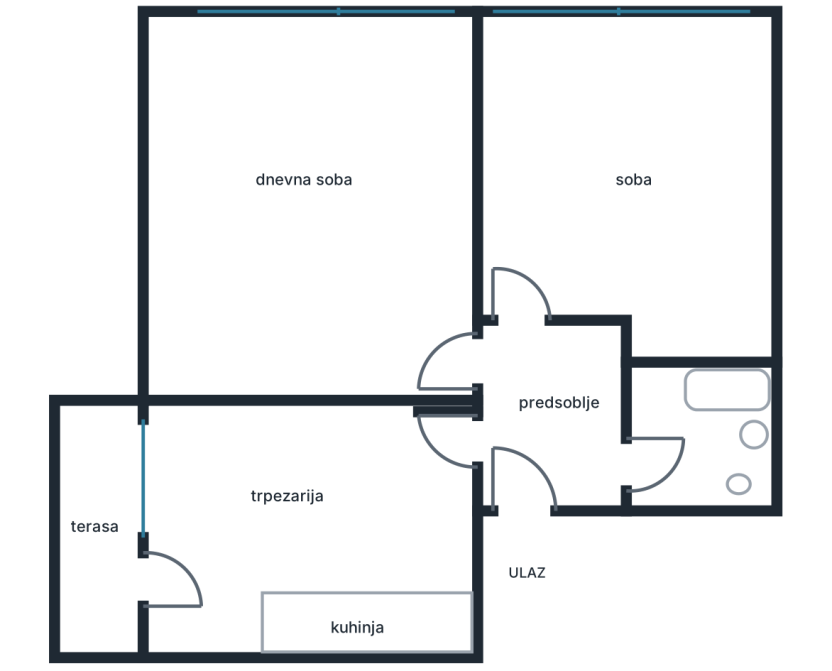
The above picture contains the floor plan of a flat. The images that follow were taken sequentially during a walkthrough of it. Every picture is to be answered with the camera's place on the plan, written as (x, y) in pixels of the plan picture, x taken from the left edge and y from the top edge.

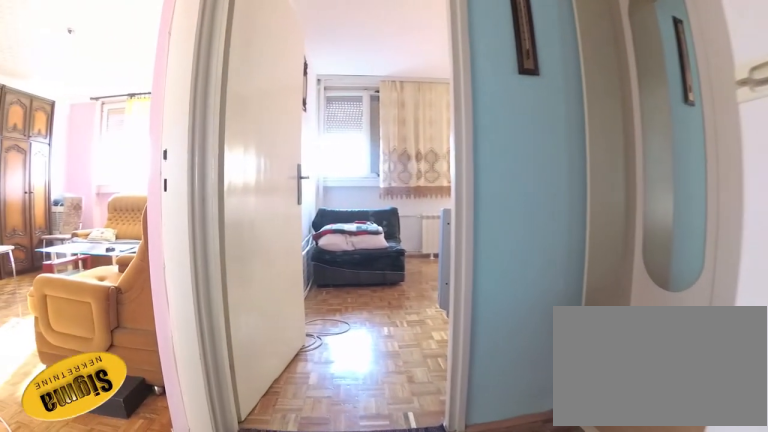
(553, 457)
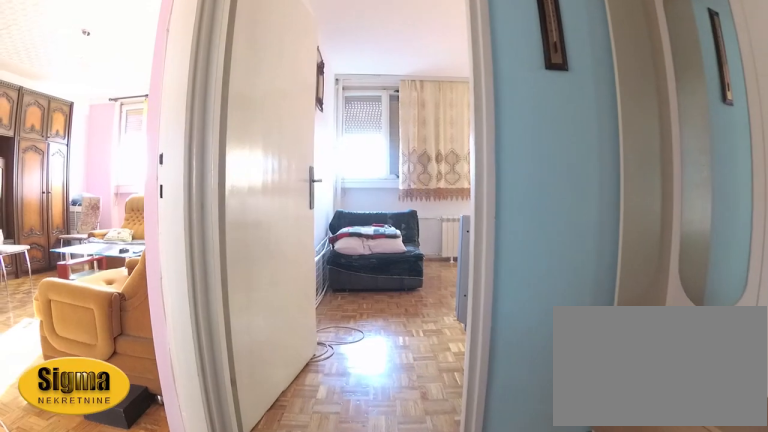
(563, 446)
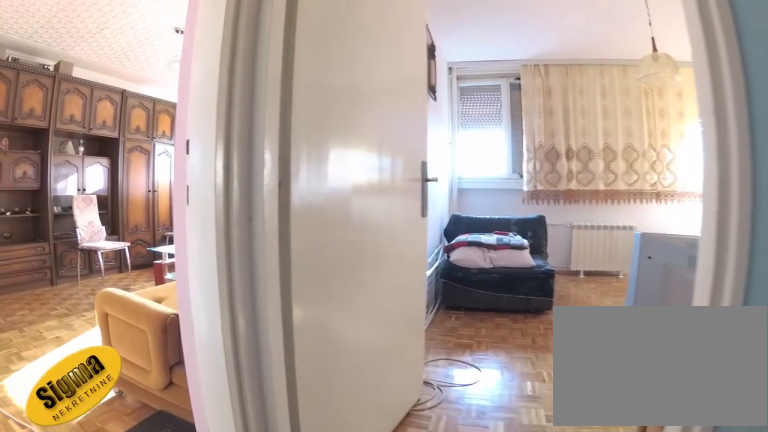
(550, 407)
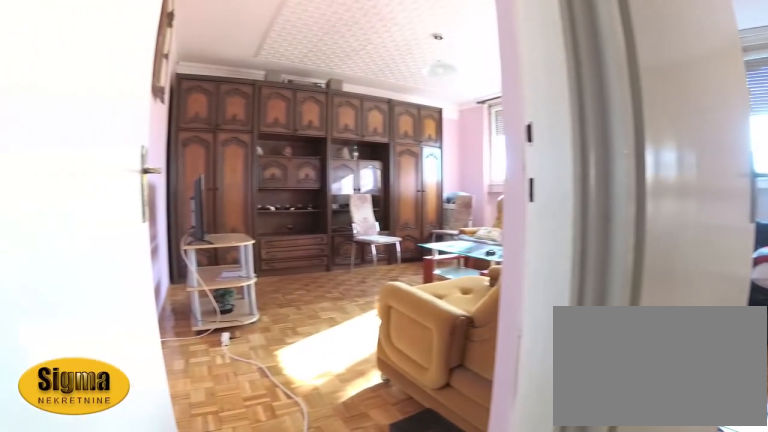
(536, 388)
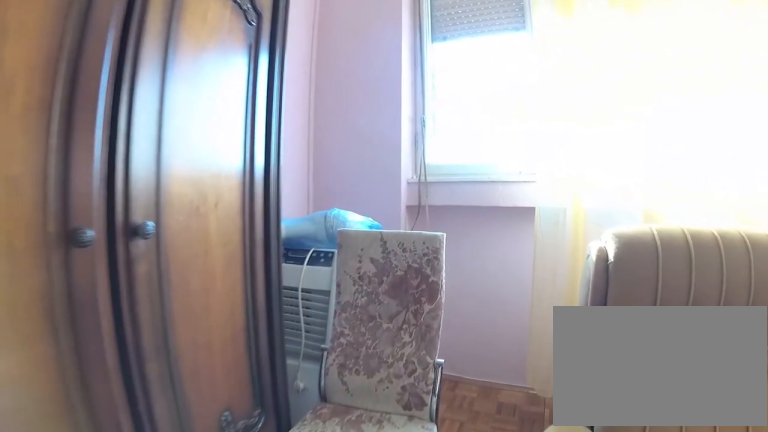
(235, 178)
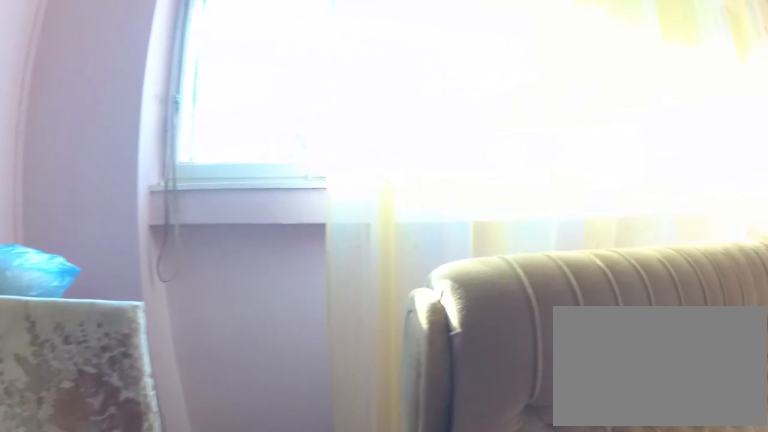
(219, 174)
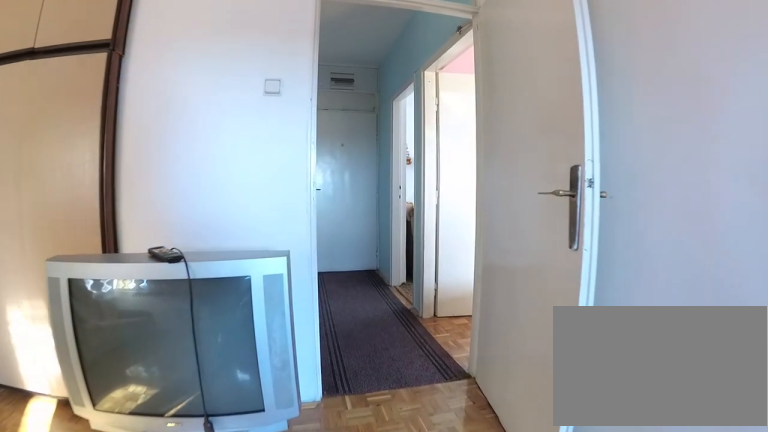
(556, 189)
